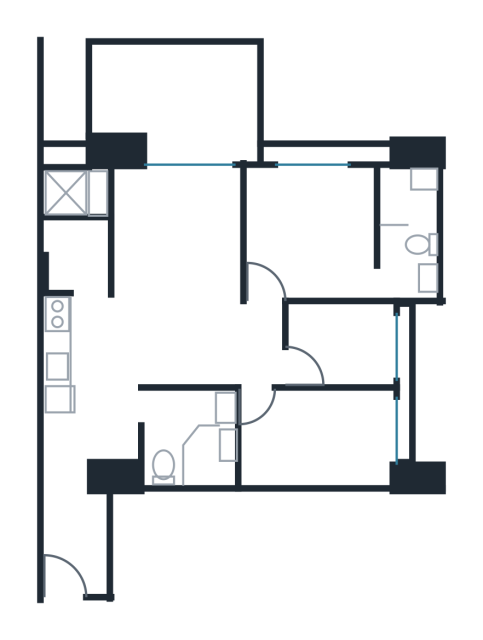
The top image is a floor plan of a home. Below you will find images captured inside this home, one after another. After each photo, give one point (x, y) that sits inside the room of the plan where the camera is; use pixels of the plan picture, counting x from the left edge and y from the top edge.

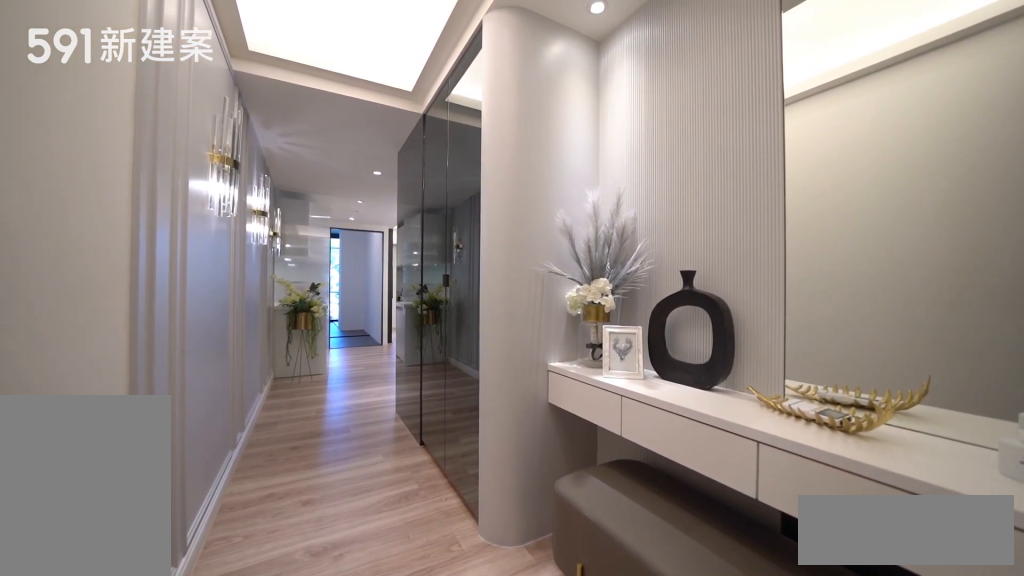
(78, 530)
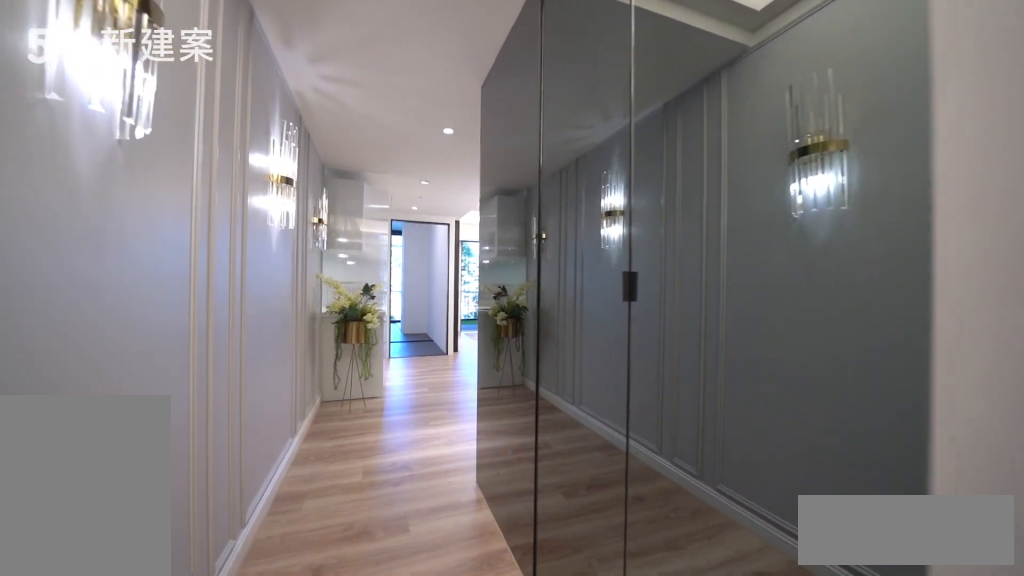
(78, 530)
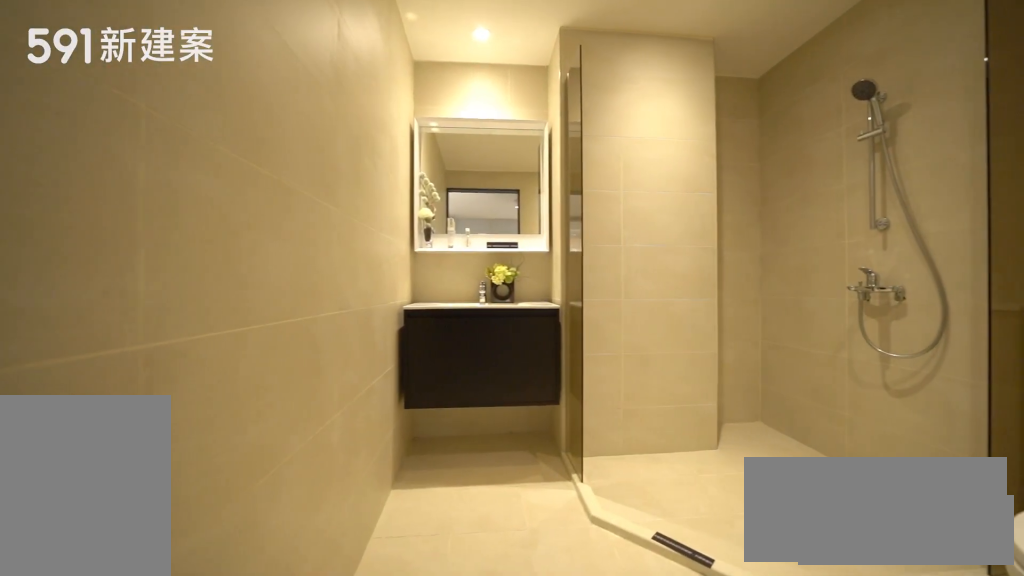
(191, 438)
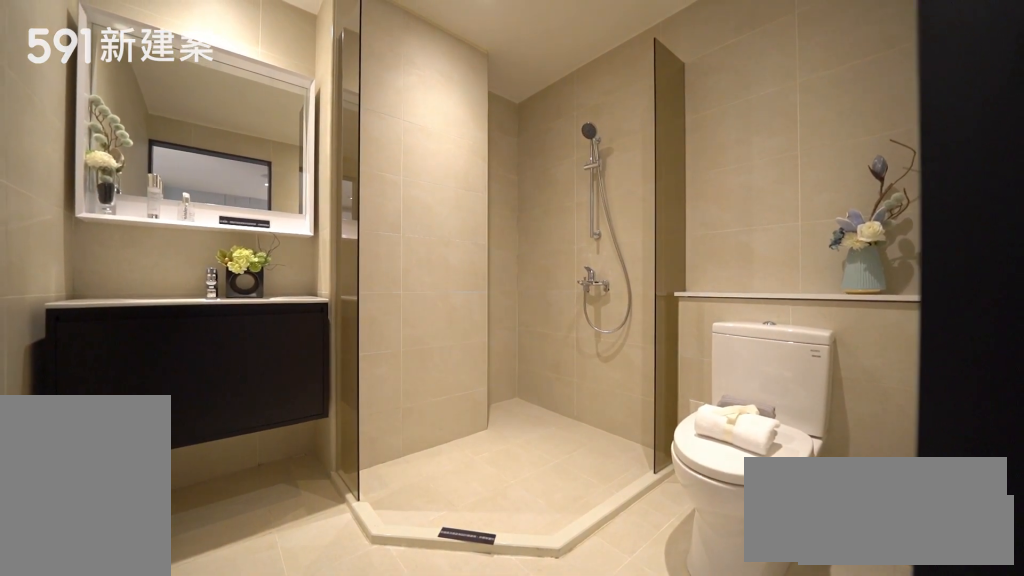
(191, 438)
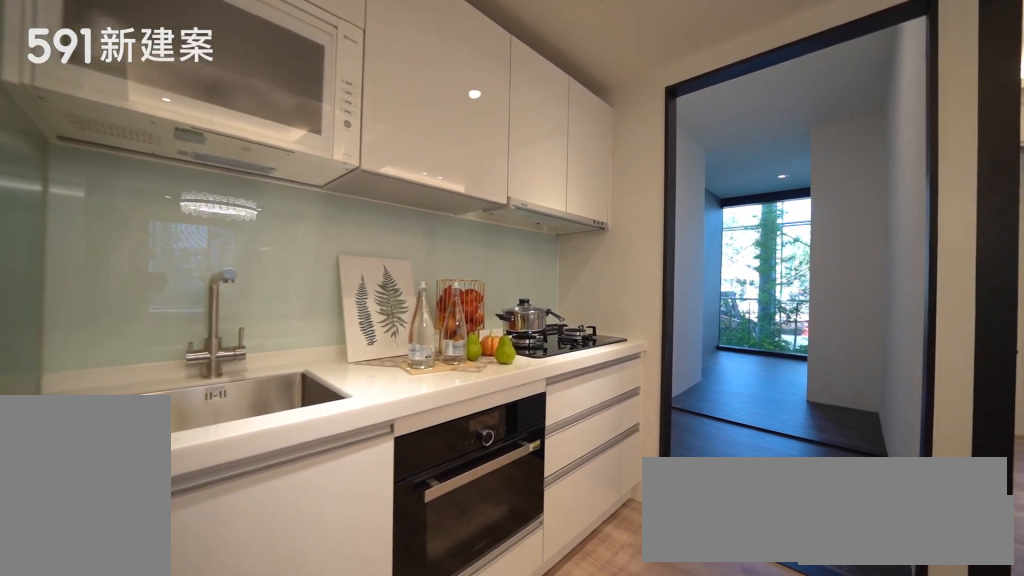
(76, 364)
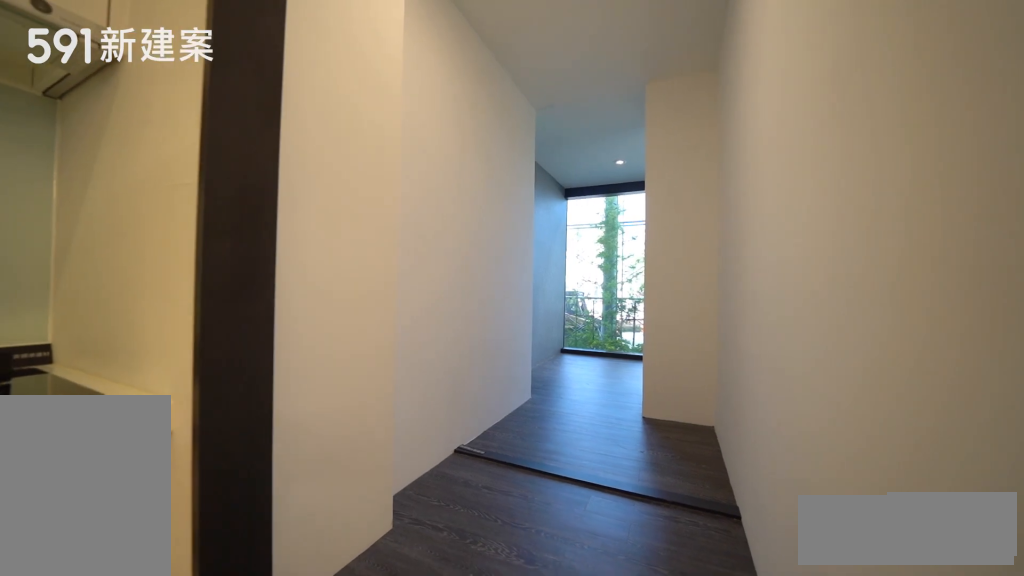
(71, 260)
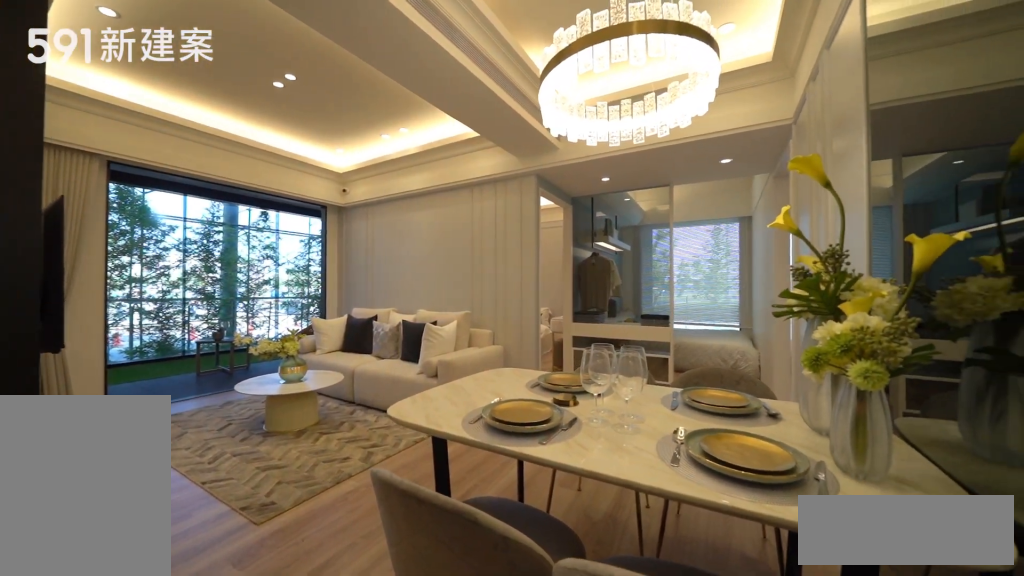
(189, 341)
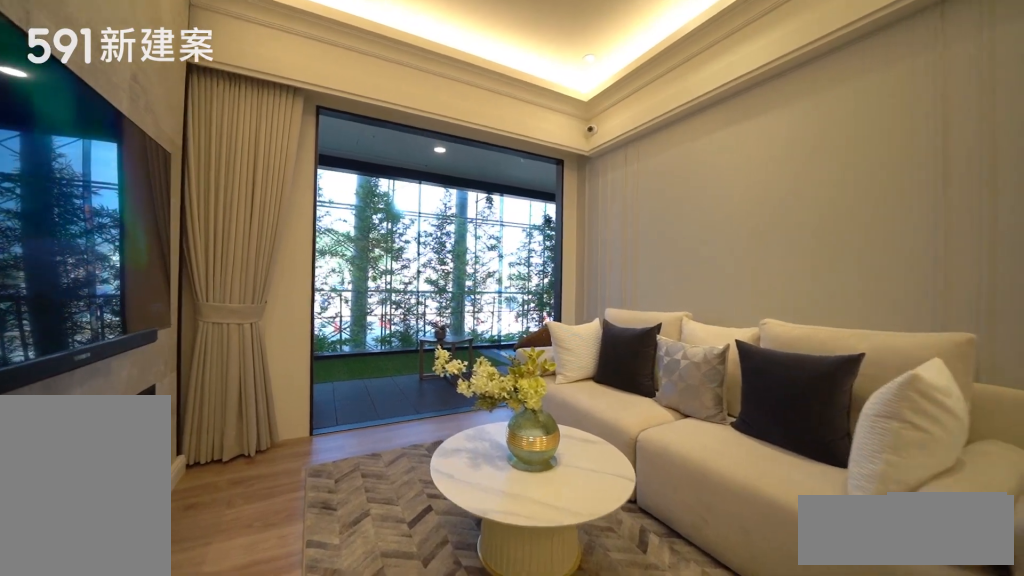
(178, 227)
